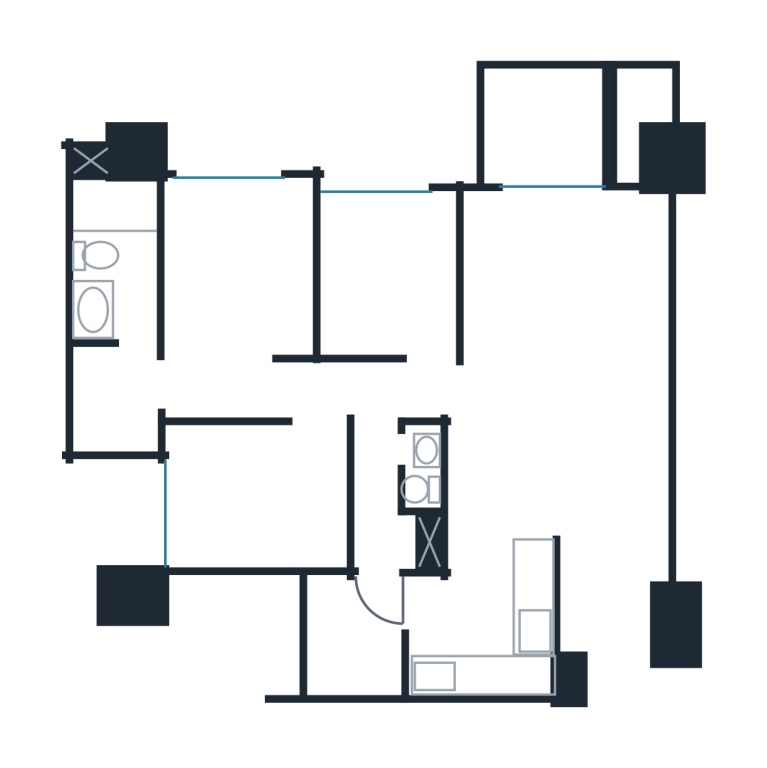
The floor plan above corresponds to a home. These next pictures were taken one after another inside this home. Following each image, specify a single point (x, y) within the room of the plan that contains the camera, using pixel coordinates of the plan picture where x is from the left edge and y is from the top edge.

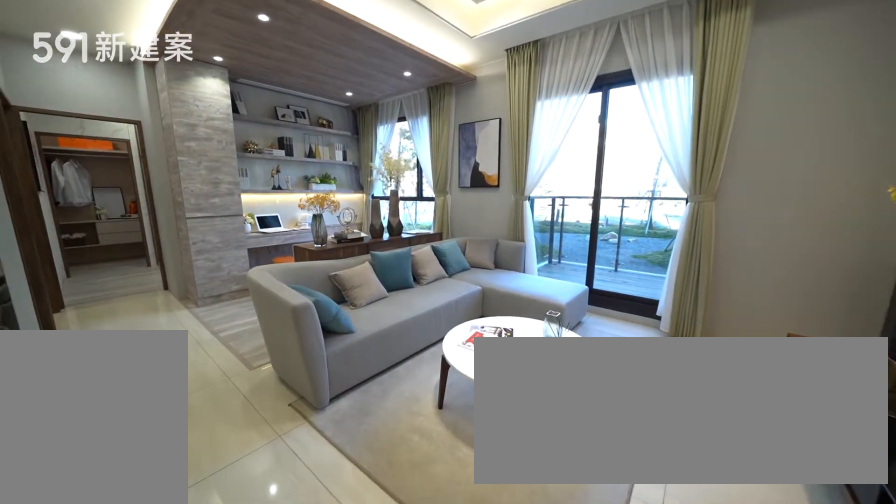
(617, 594)
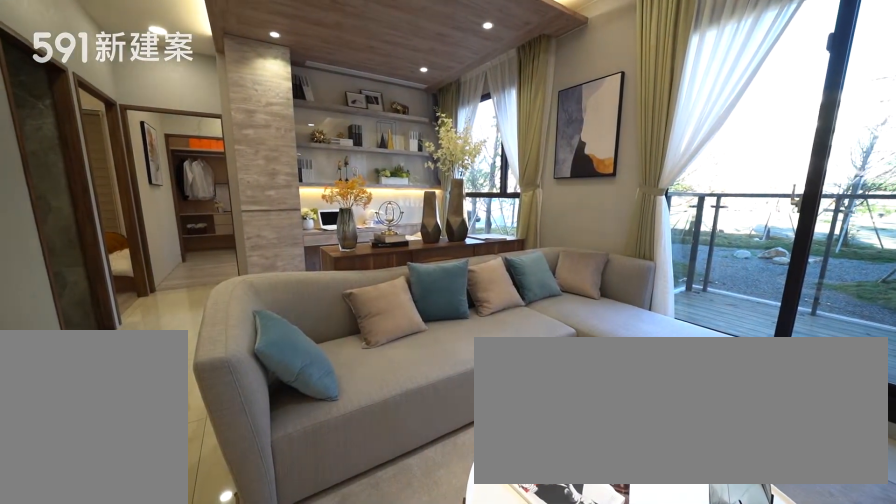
(571, 278)
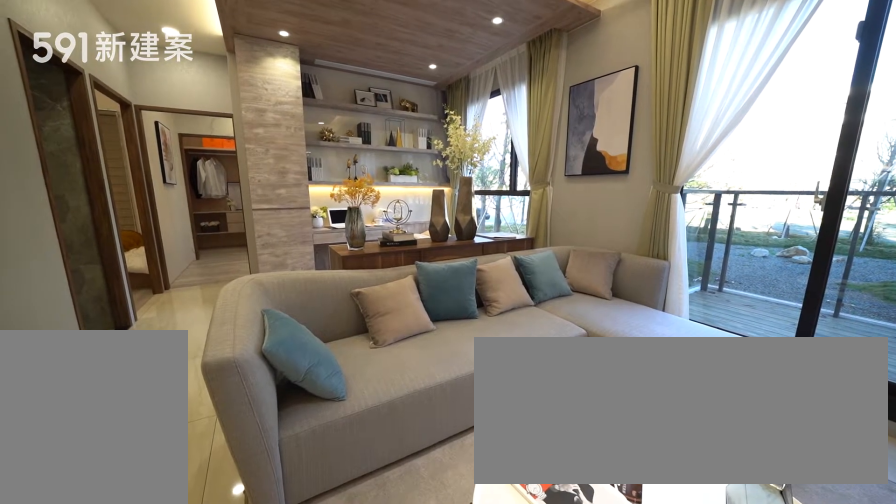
(571, 278)
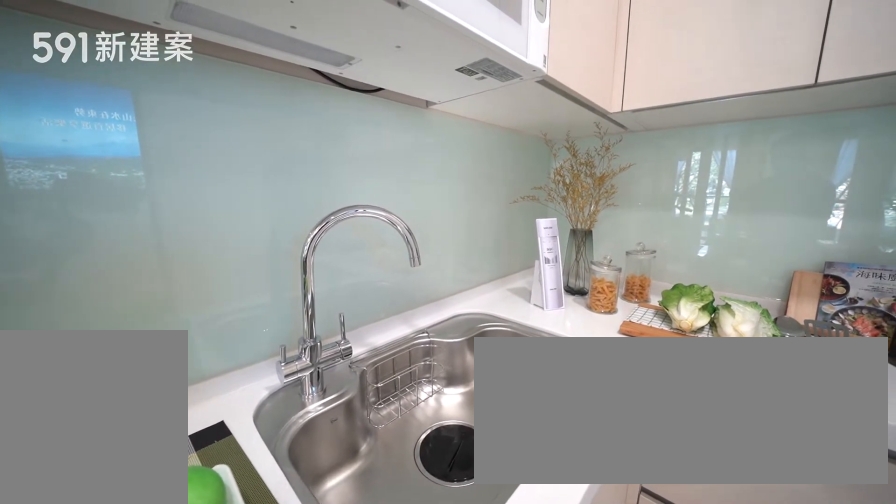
(485, 634)
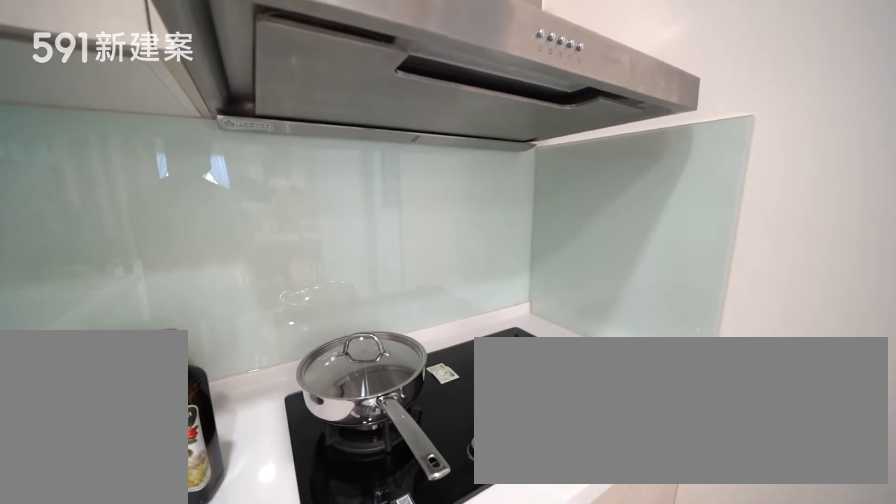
(485, 634)
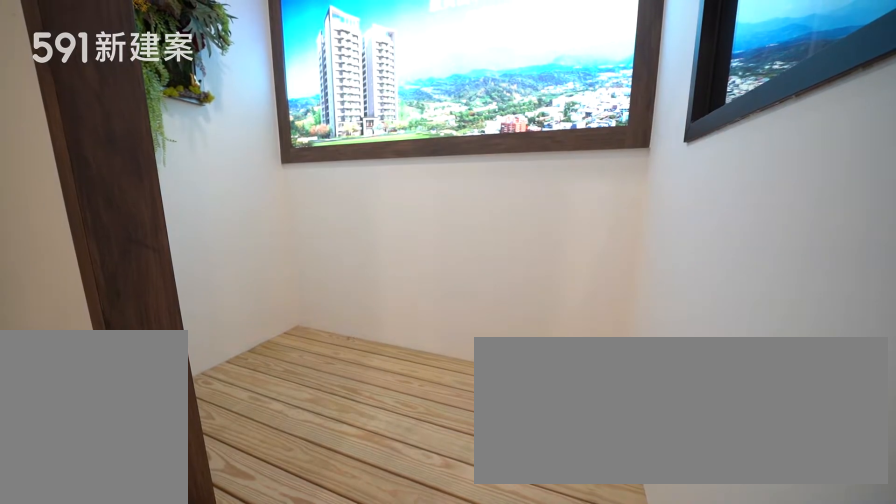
(353, 633)
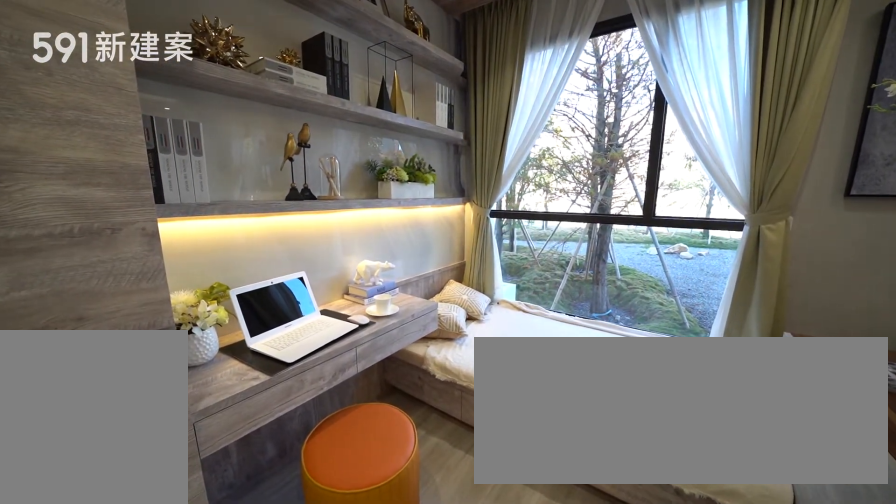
(389, 272)
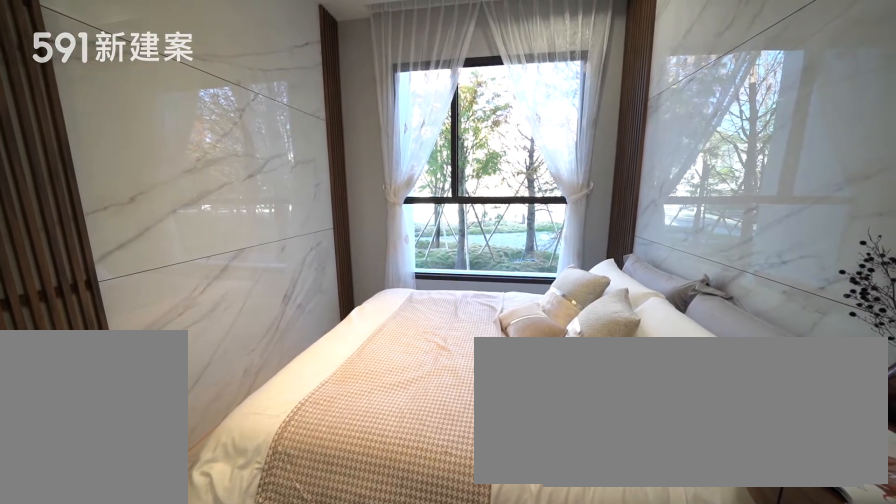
(242, 290)
